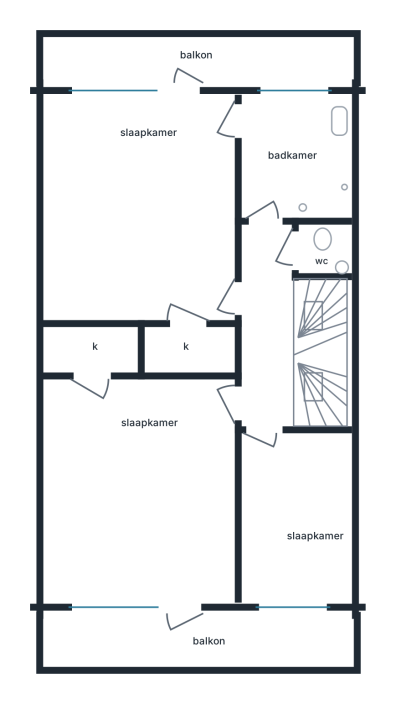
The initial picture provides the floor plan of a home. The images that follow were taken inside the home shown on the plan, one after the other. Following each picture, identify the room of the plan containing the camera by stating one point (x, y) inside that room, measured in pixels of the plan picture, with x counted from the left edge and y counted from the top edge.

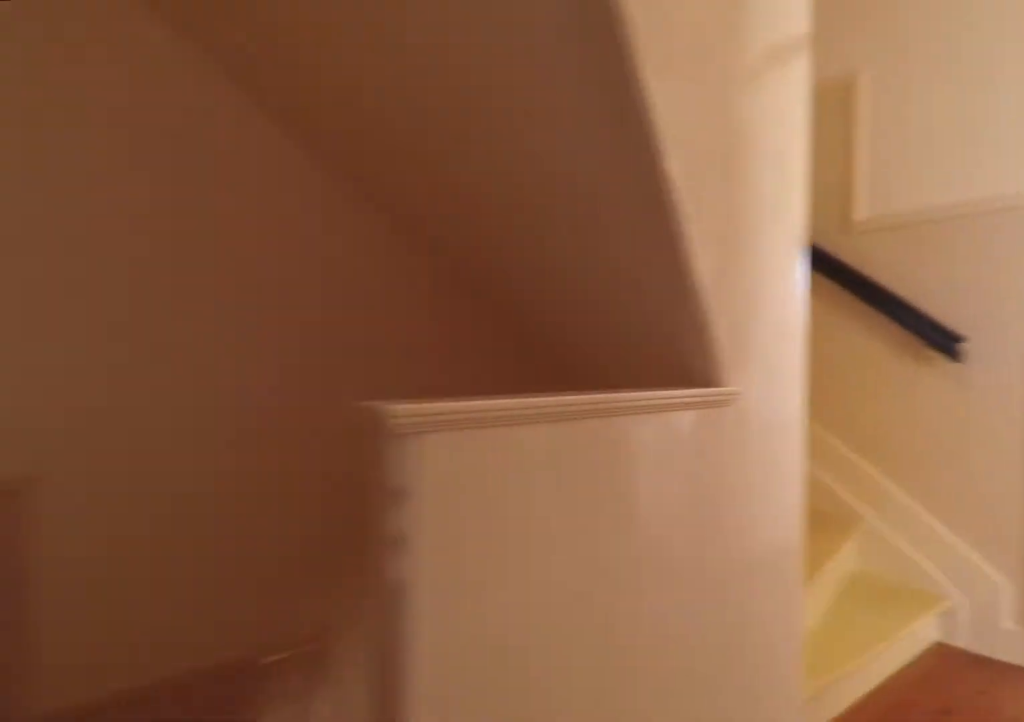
(268, 325)
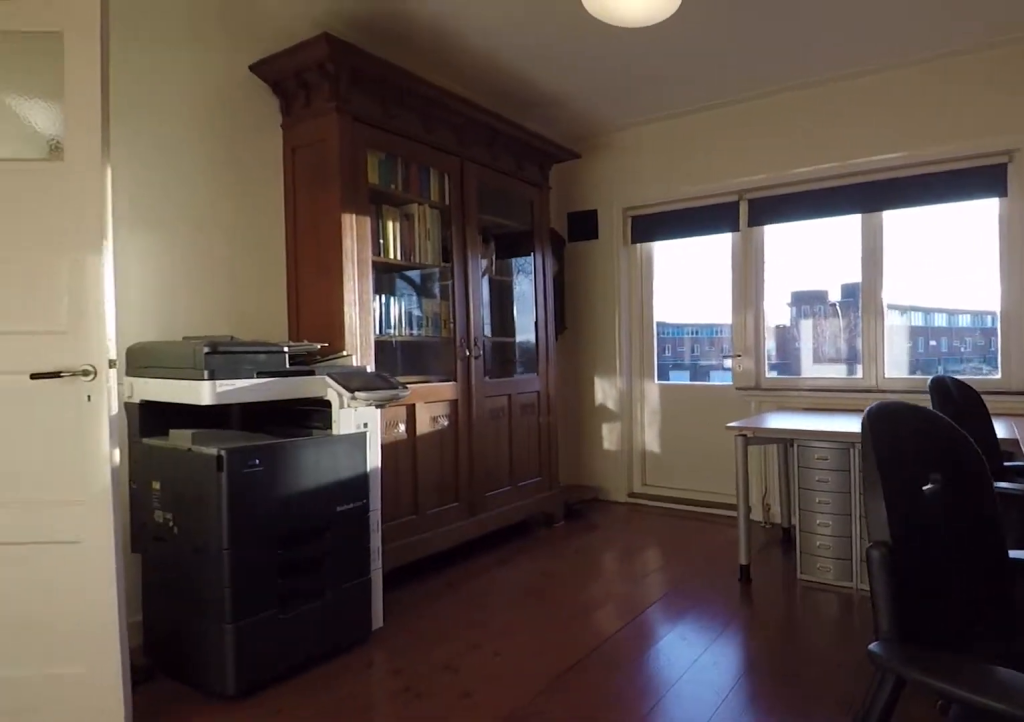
(138, 487)
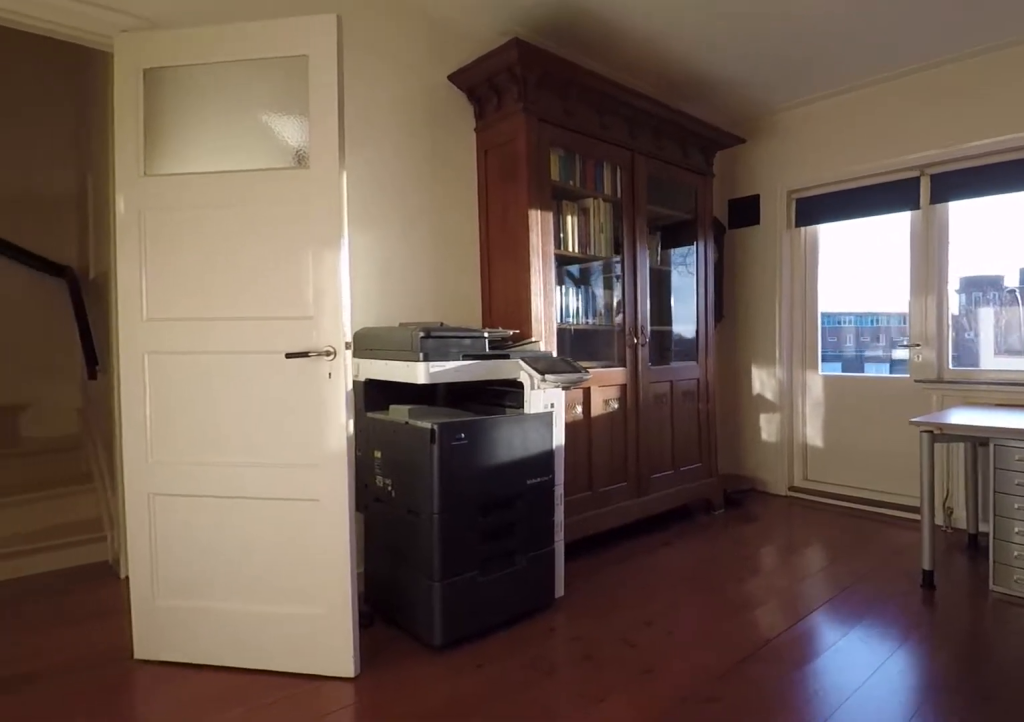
(138, 487)
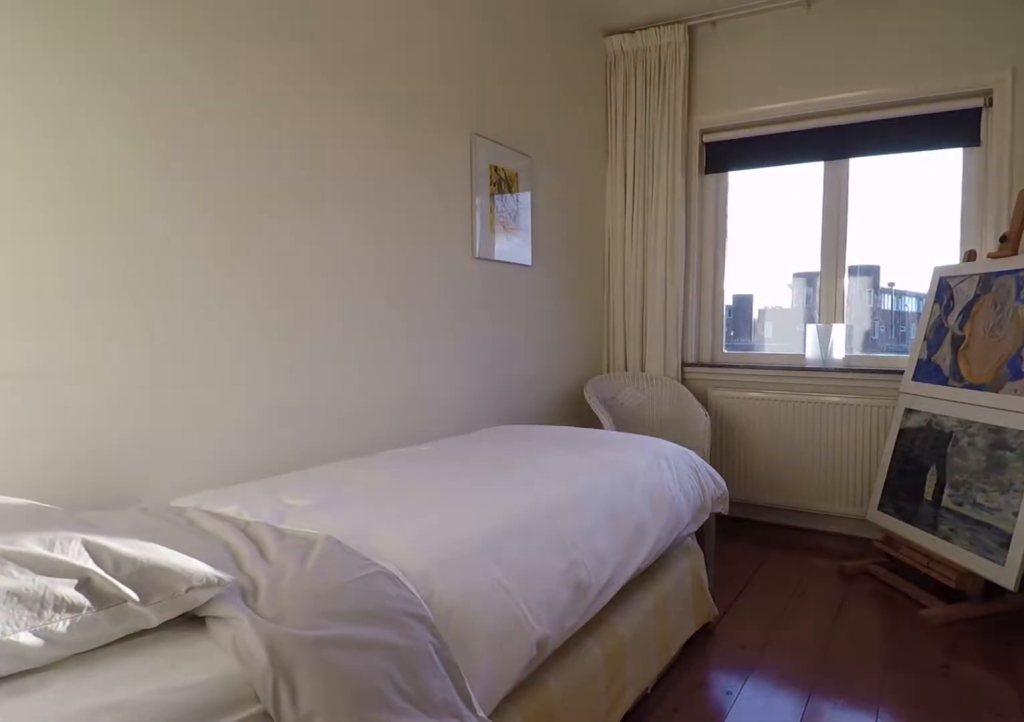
(293, 514)
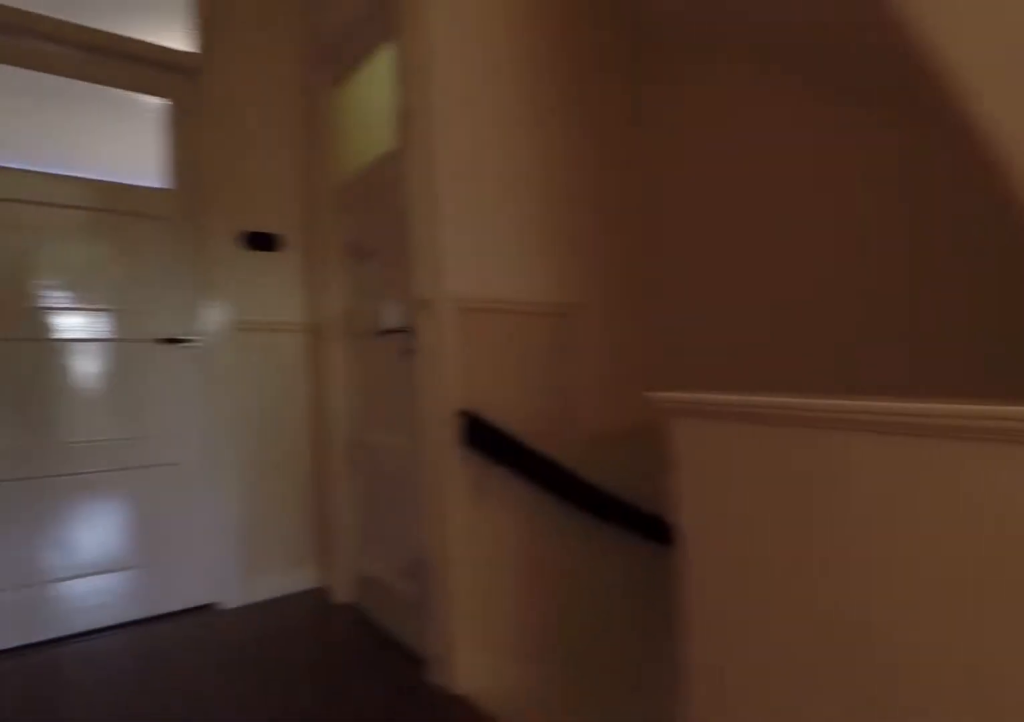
(268, 326)
